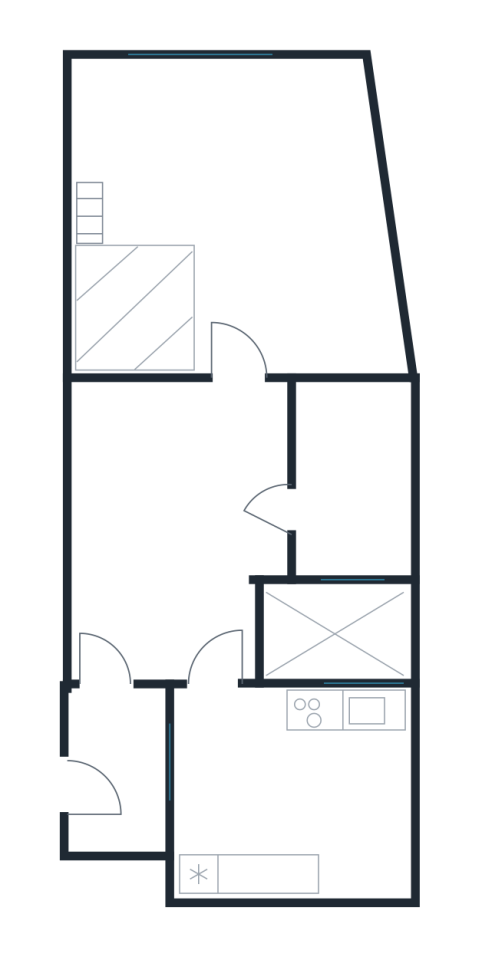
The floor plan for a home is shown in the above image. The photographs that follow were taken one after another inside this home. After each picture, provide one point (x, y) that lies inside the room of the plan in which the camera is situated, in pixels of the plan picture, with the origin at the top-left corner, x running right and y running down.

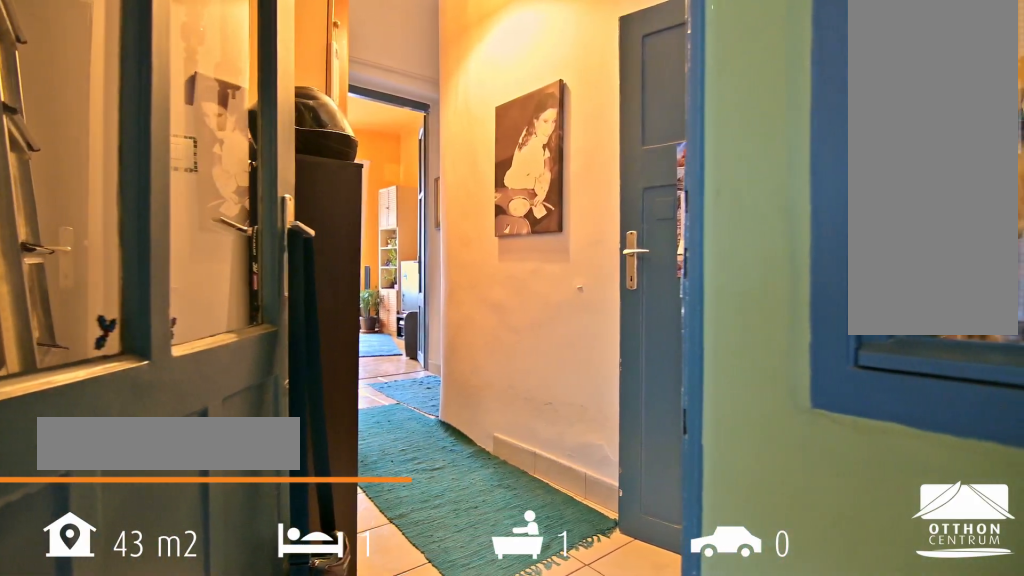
(168, 523)
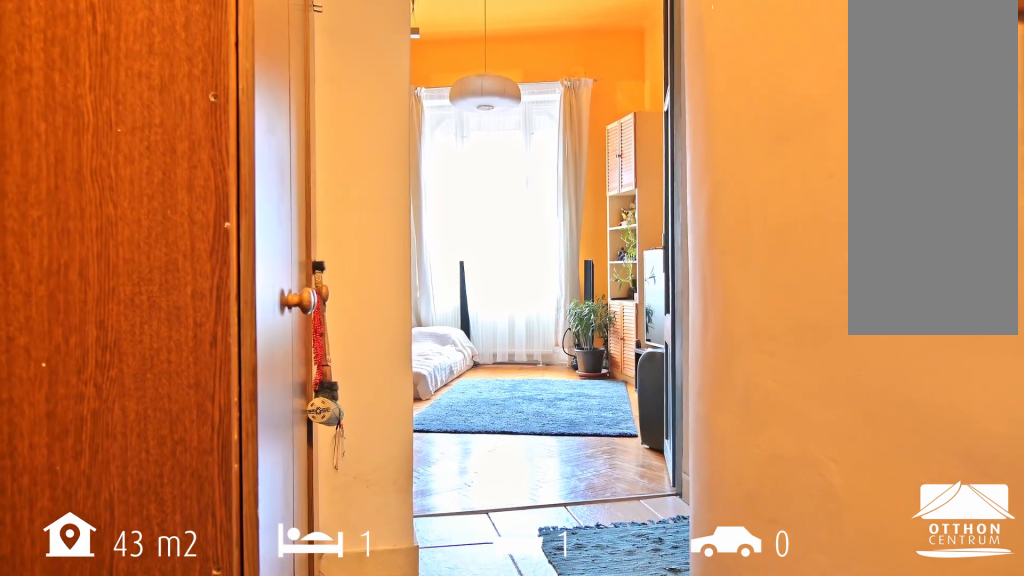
(168, 523)
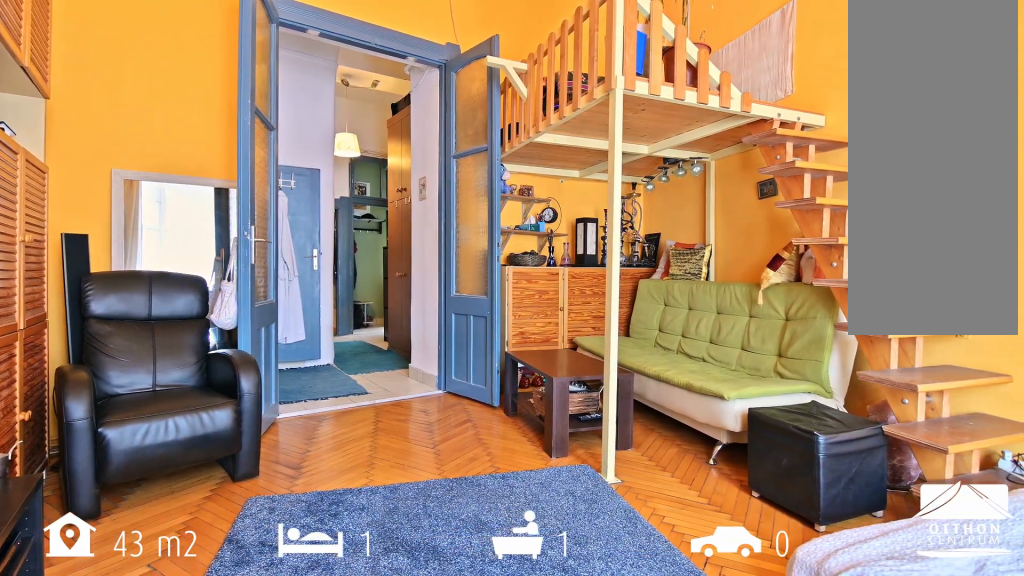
(242, 217)
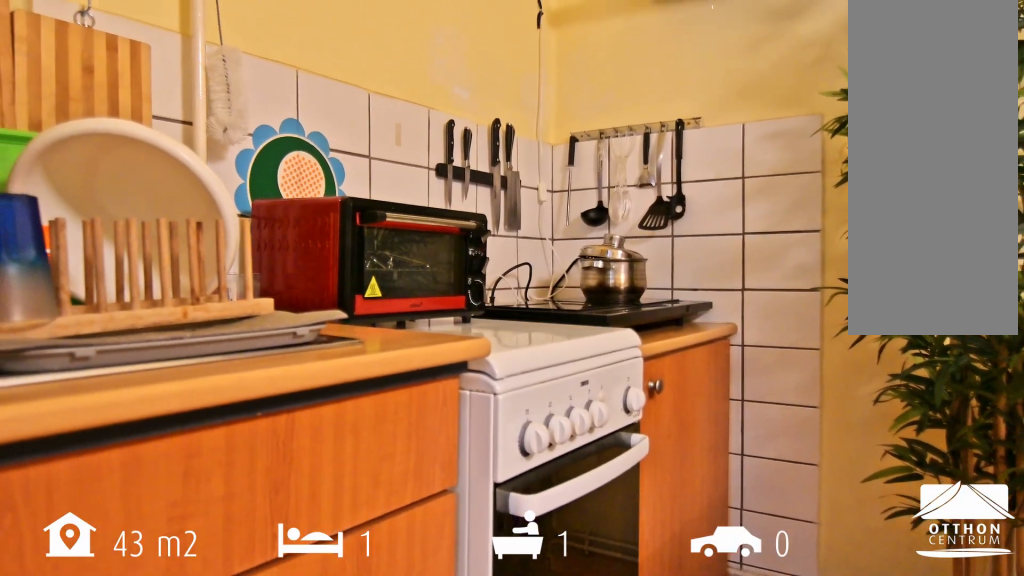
(285, 794)
